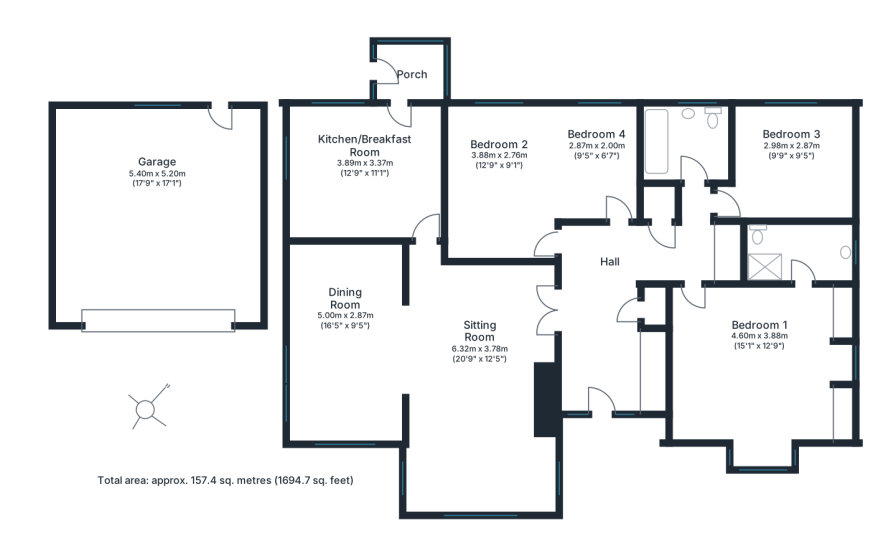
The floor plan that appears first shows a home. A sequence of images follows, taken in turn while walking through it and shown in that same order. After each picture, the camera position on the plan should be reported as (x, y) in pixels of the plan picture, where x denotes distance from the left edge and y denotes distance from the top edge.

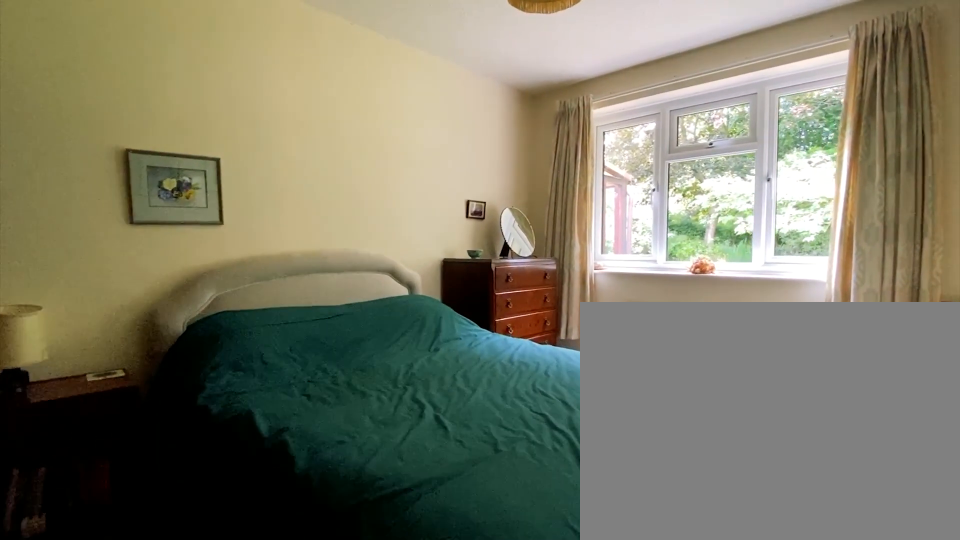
(521, 222)
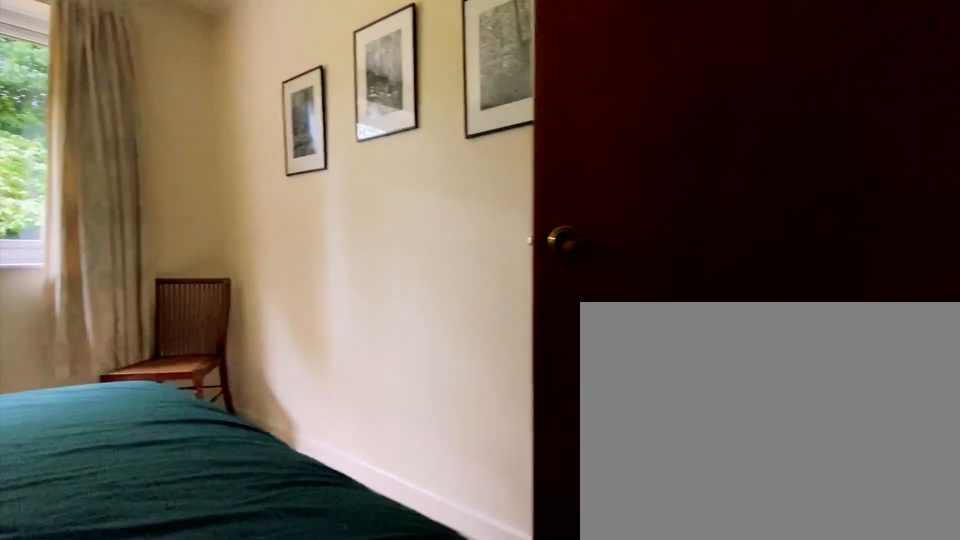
(521, 223)
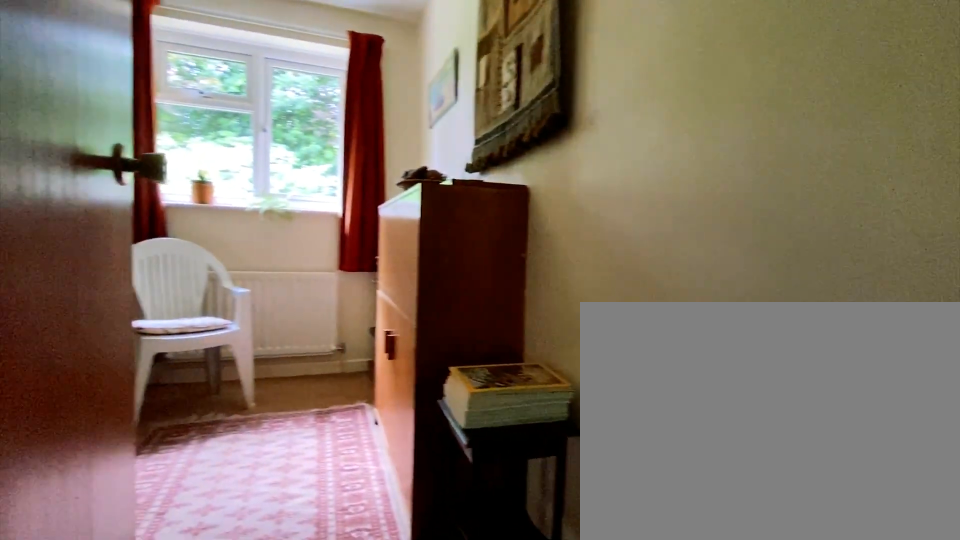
(615, 236)
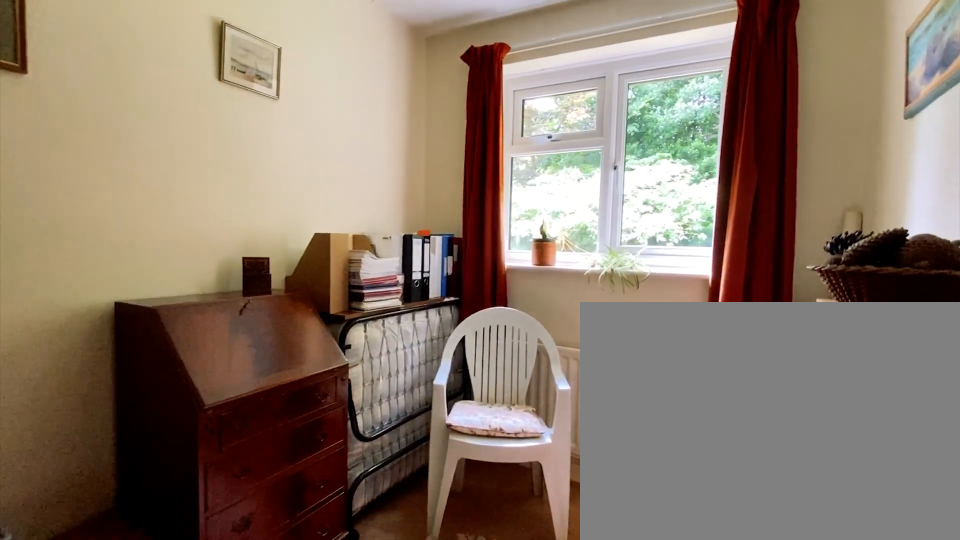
(596, 179)
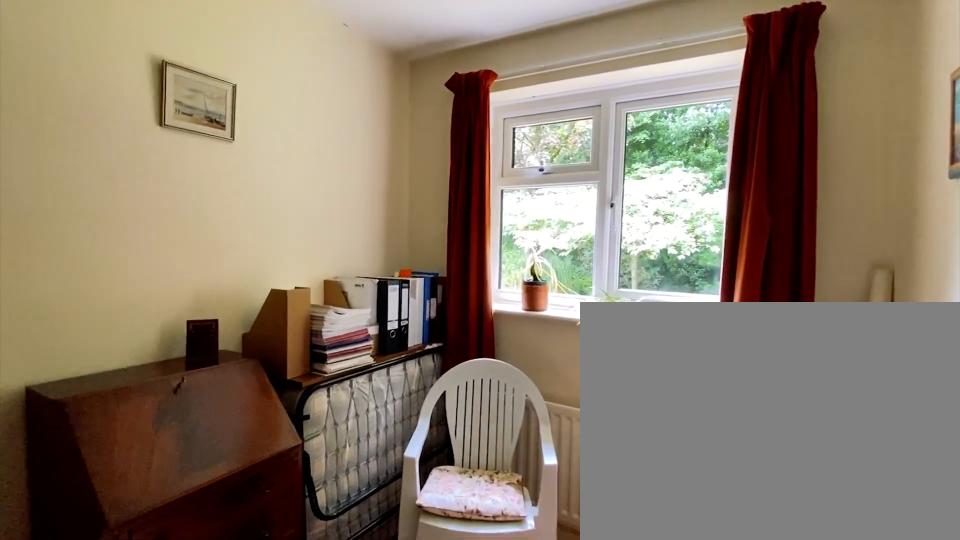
(596, 179)
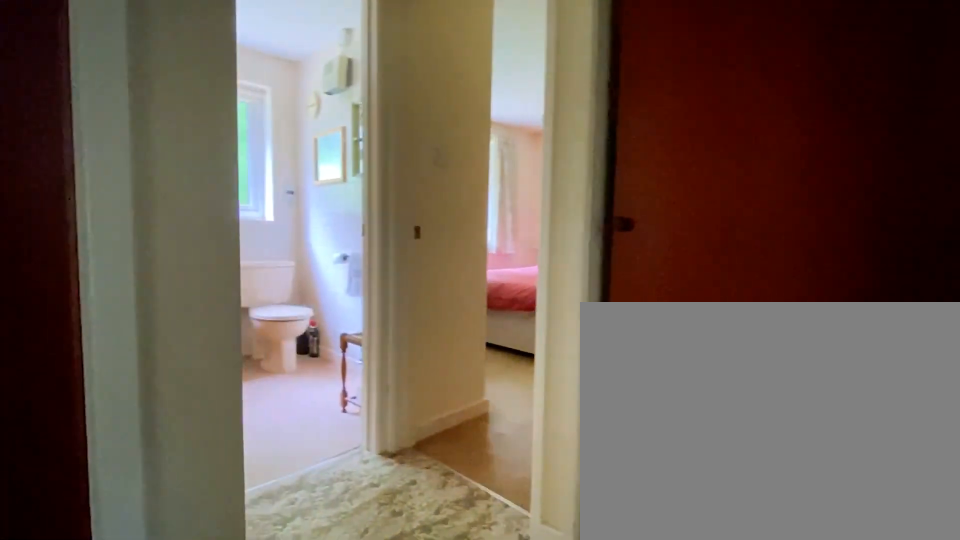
(683, 241)
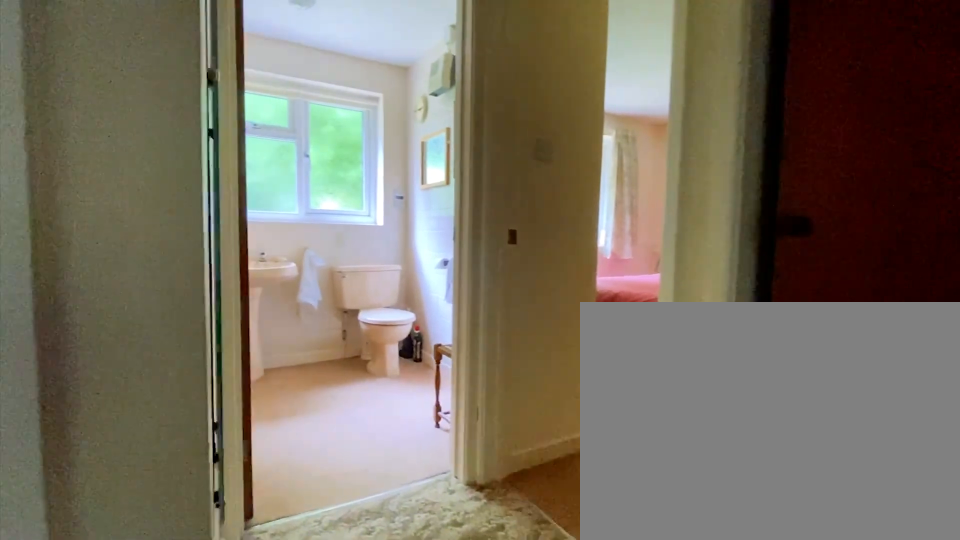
(696, 239)
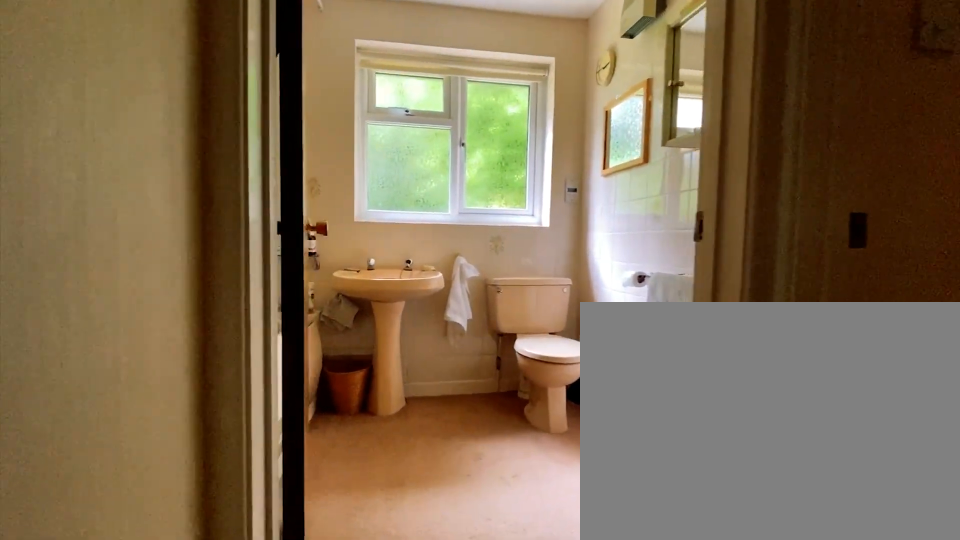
(696, 212)
